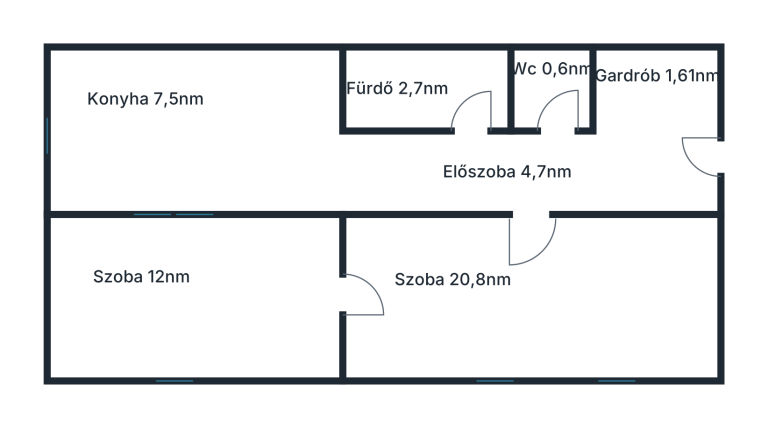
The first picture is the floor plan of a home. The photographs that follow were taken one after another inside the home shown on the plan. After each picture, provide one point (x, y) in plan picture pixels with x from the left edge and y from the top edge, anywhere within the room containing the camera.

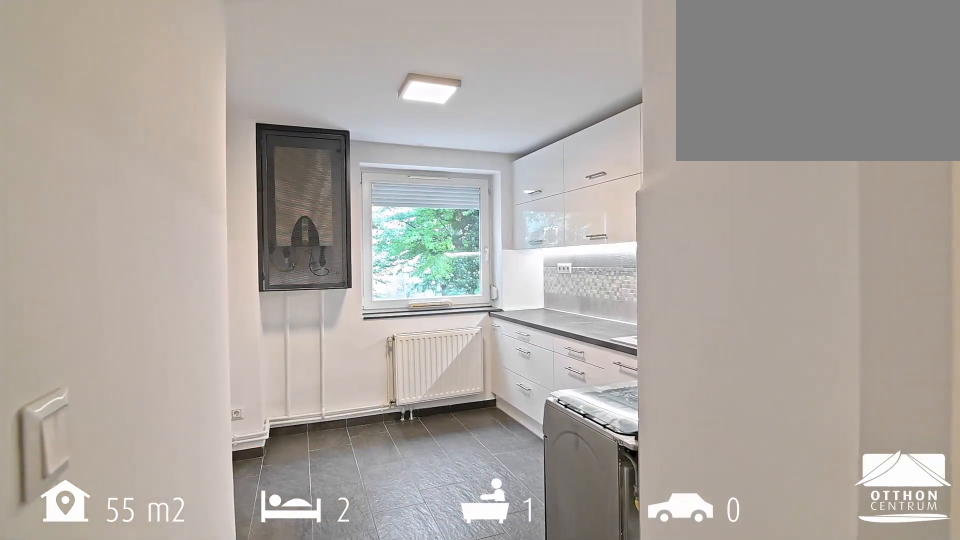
(192, 136)
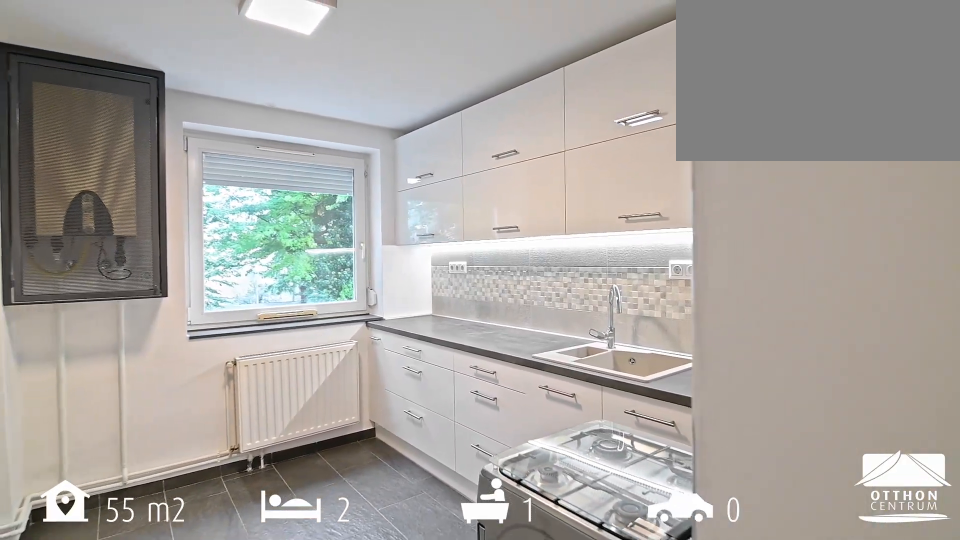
(192, 136)
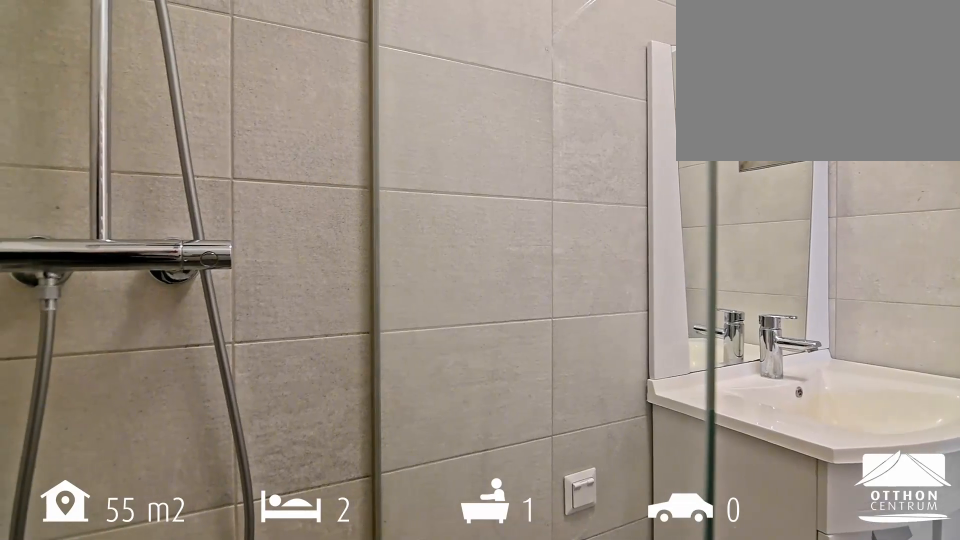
(426, 89)
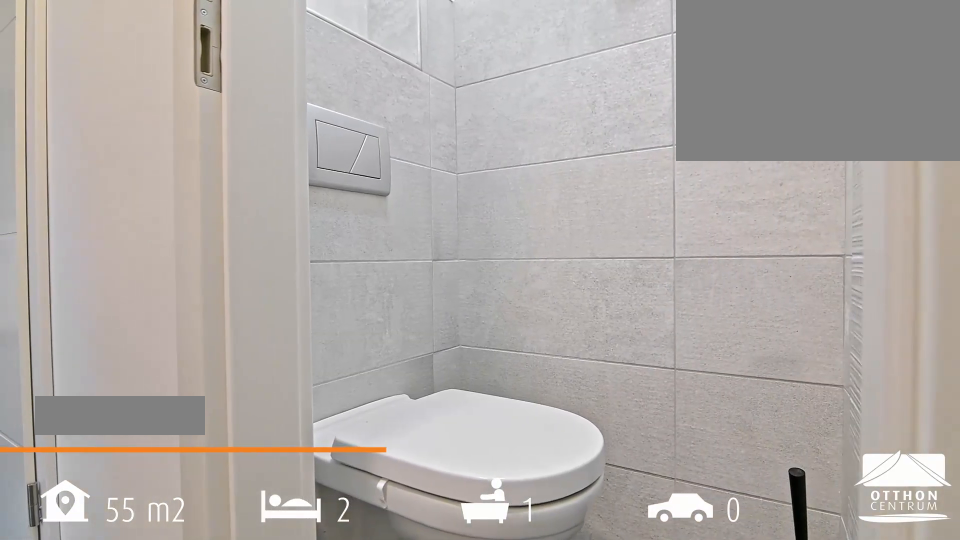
(553, 89)
